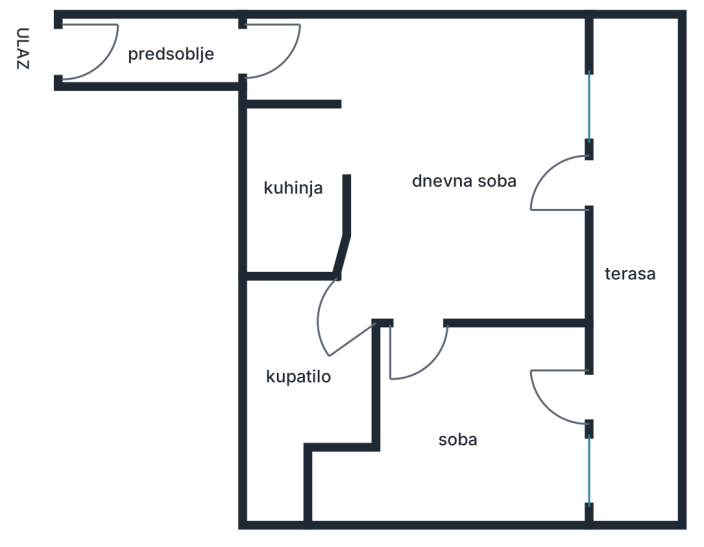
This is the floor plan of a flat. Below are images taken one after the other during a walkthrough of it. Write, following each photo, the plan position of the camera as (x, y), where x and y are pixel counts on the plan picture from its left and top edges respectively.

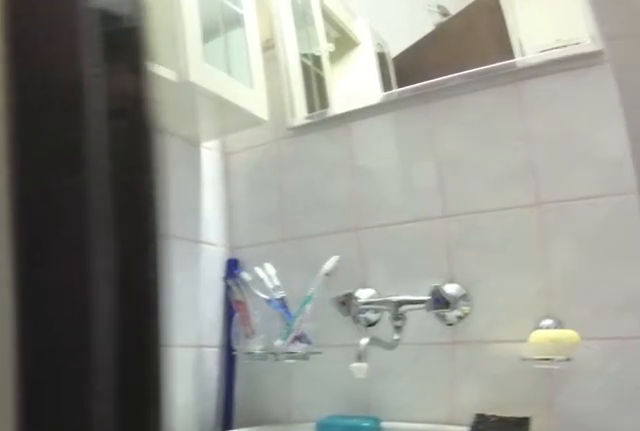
(361, 281)
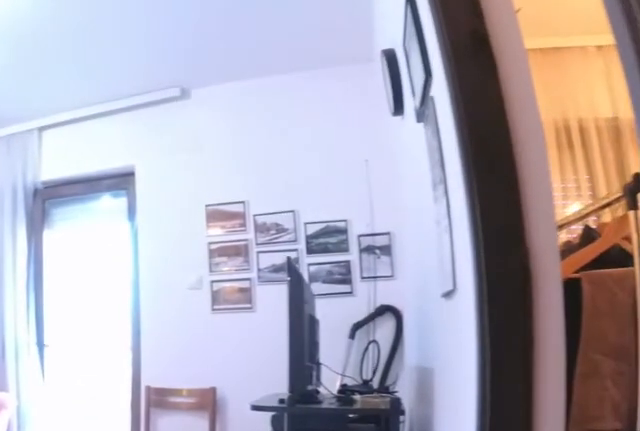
(366, 285)
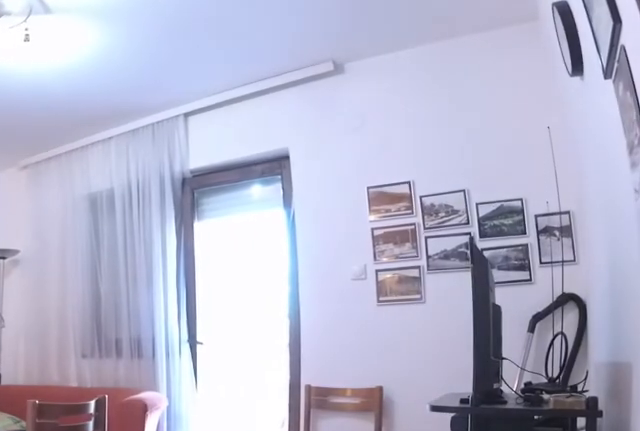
(366, 285)
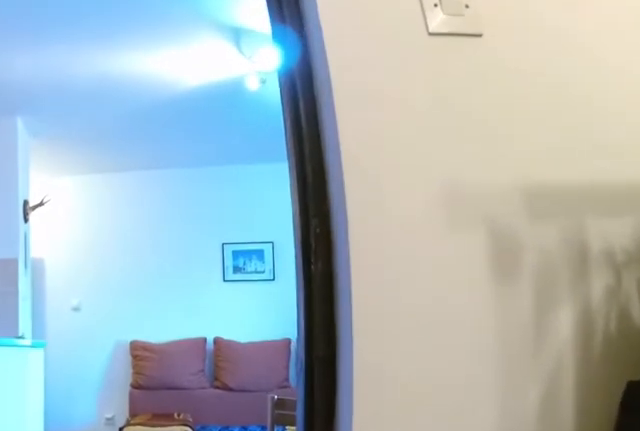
(415, 381)
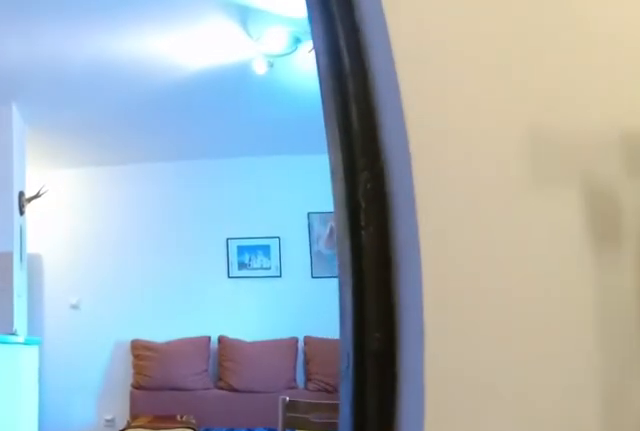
(415, 375)
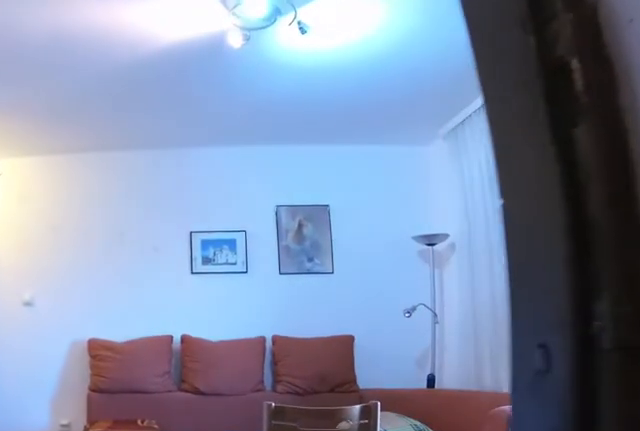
(415, 363)
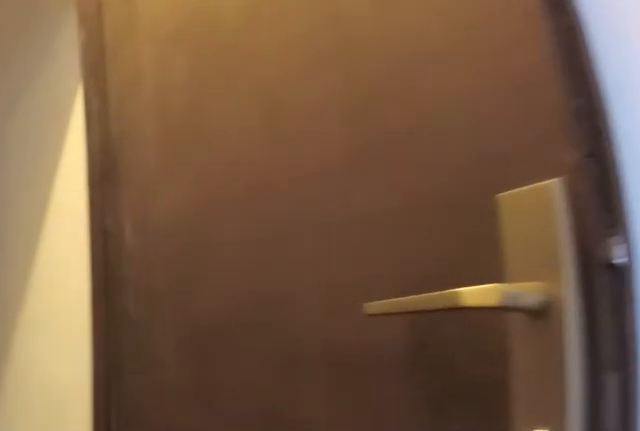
(330, 72)
